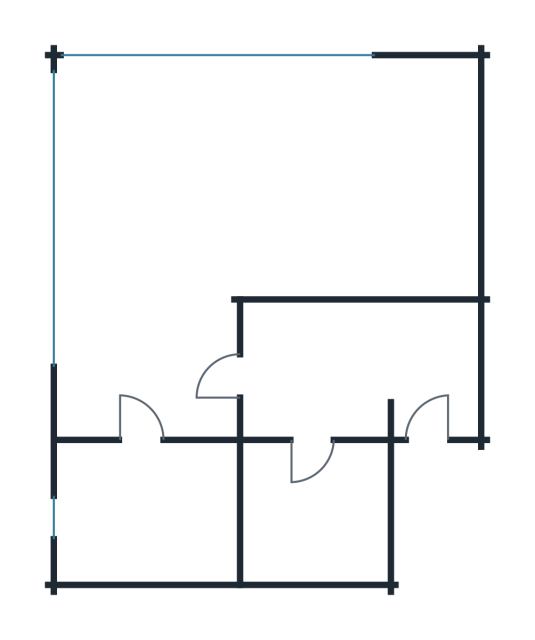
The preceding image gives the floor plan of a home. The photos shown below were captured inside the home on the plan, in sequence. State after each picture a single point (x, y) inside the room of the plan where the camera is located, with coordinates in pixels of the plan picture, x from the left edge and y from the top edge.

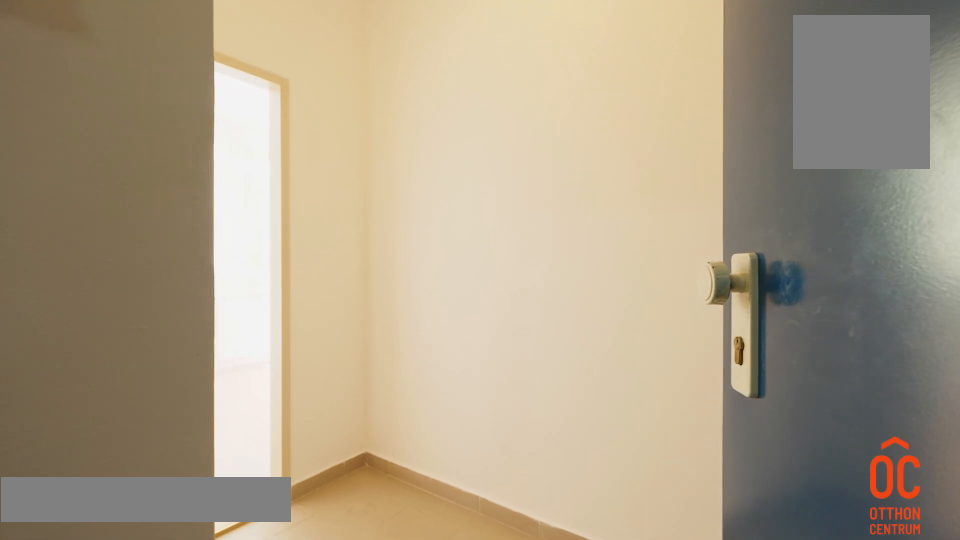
(345, 370)
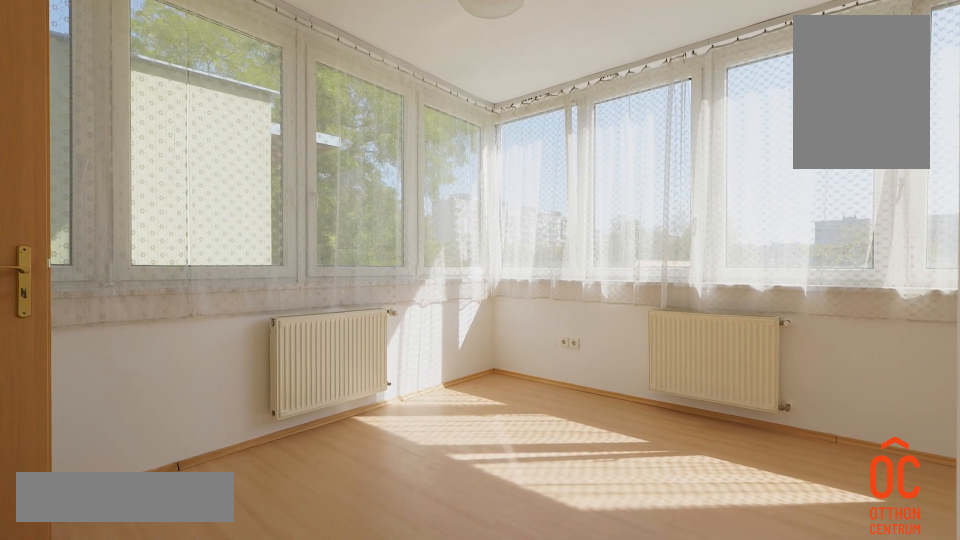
(178, 198)
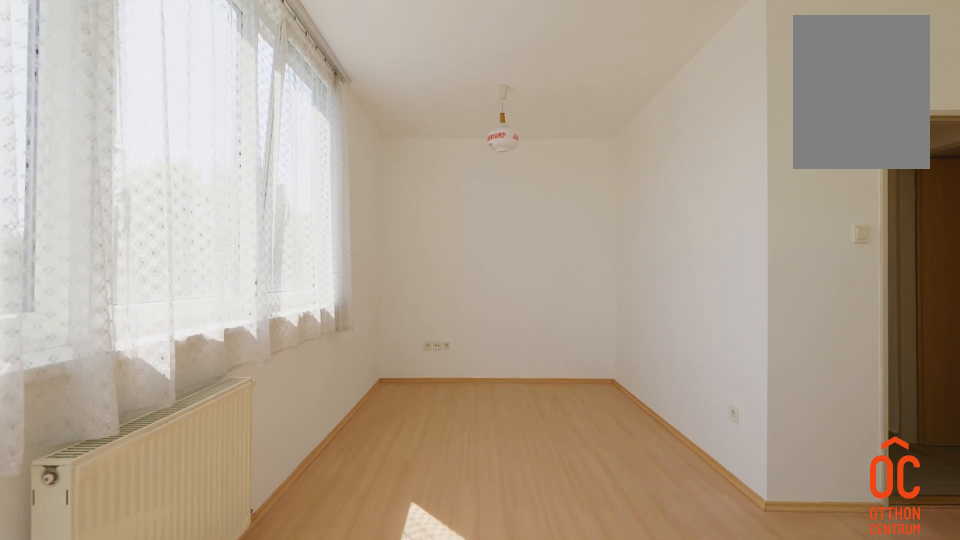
(178, 198)
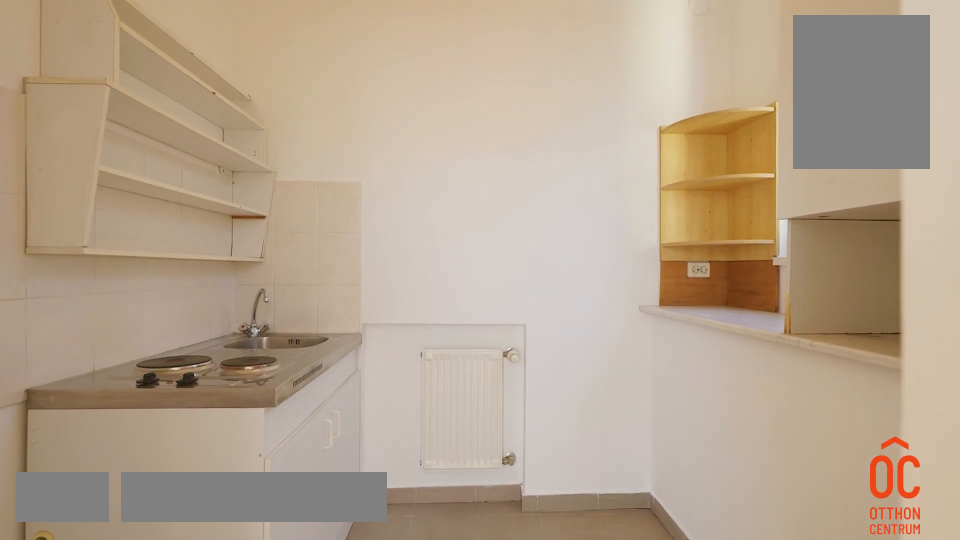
(178, 514)
